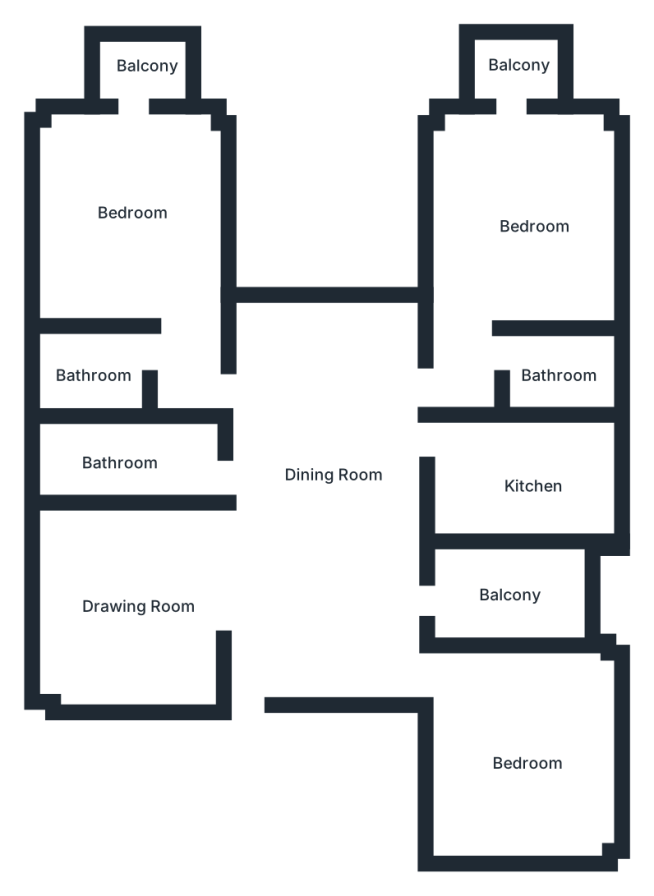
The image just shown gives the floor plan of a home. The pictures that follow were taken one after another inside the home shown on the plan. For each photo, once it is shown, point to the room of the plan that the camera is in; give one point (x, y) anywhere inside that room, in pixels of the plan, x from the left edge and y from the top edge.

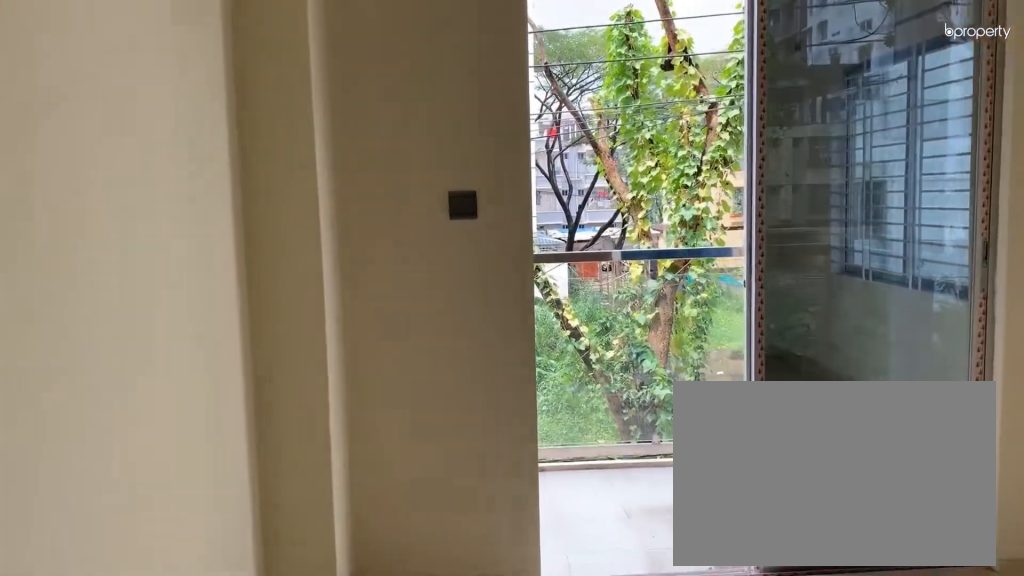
(519, 218)
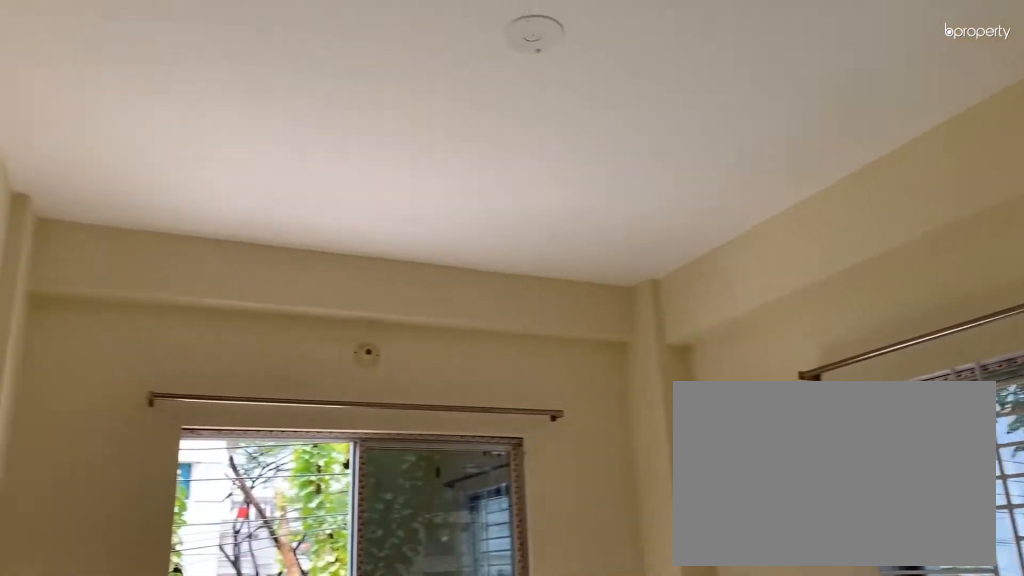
(519, 218)
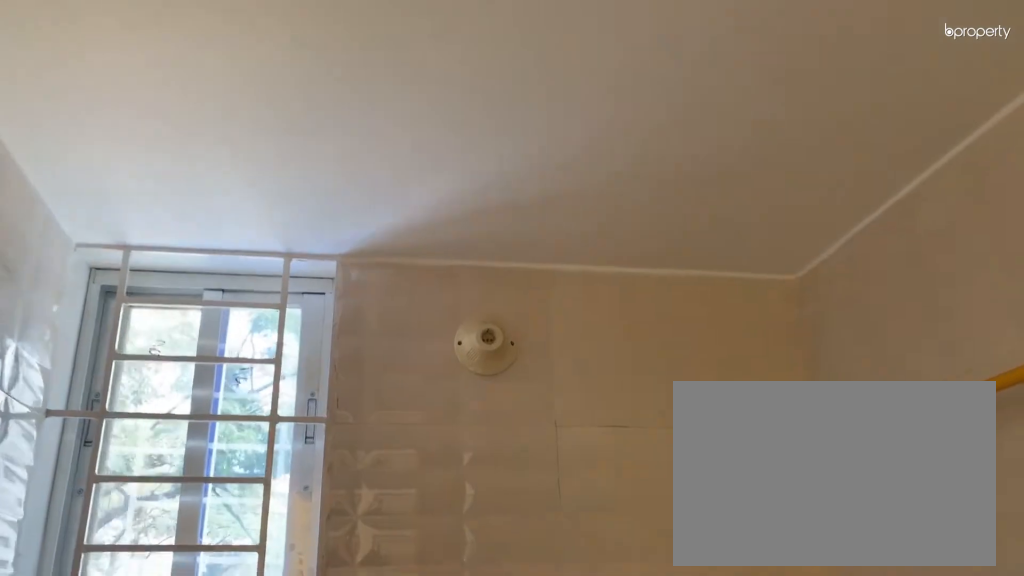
(549, 374)
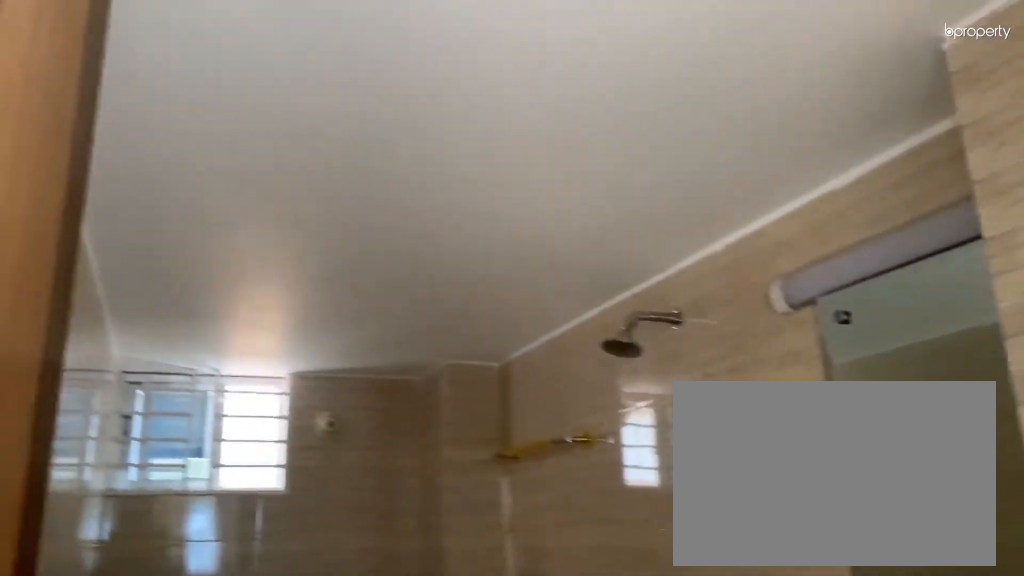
(116, 460)
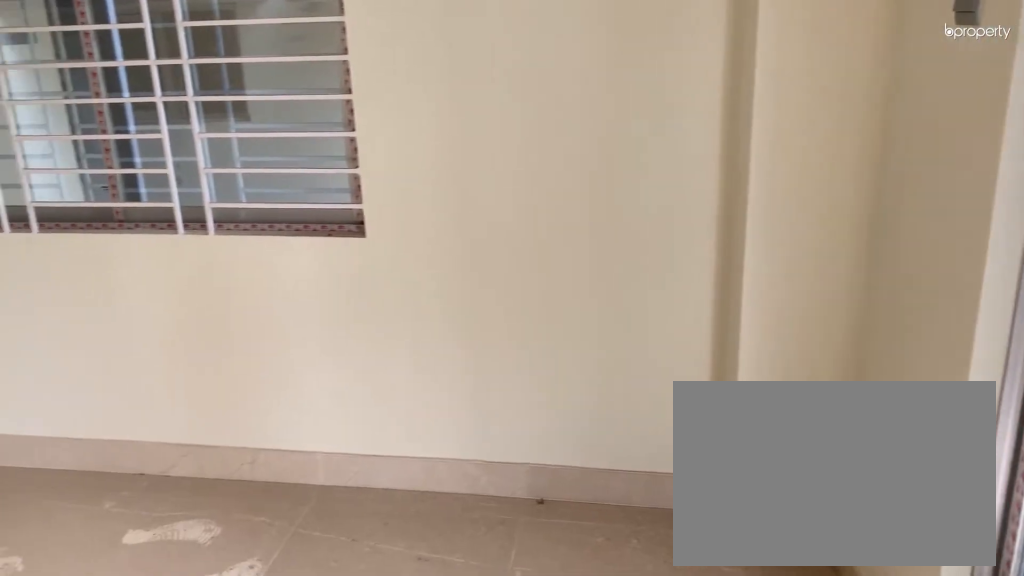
(119, 218)
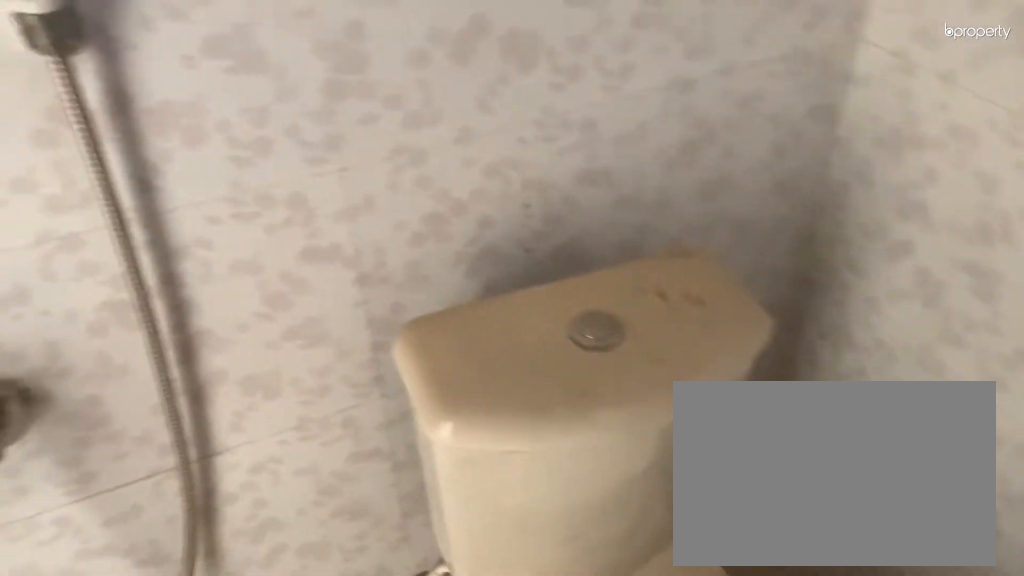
(90, 380)
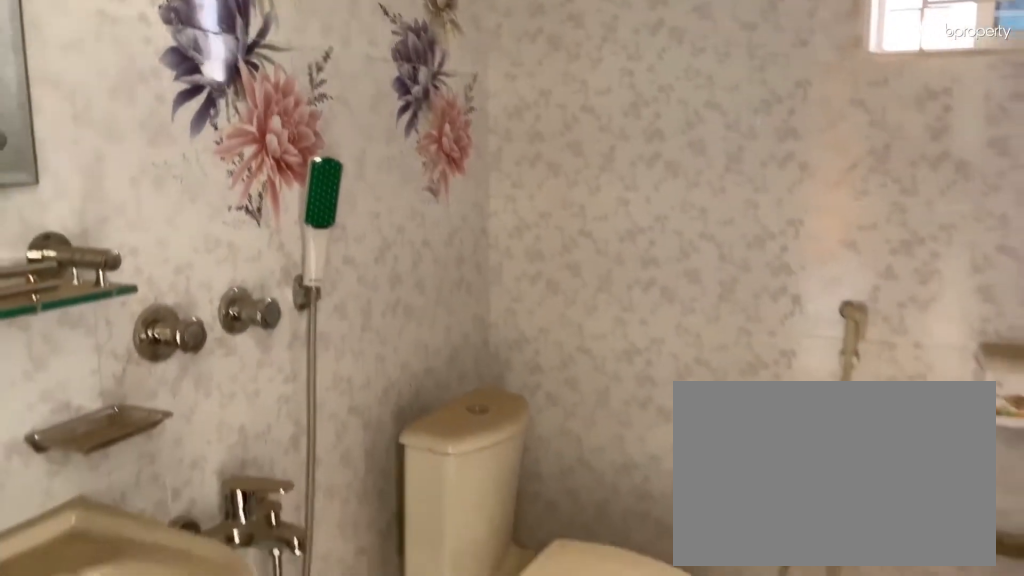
(90, 380)
